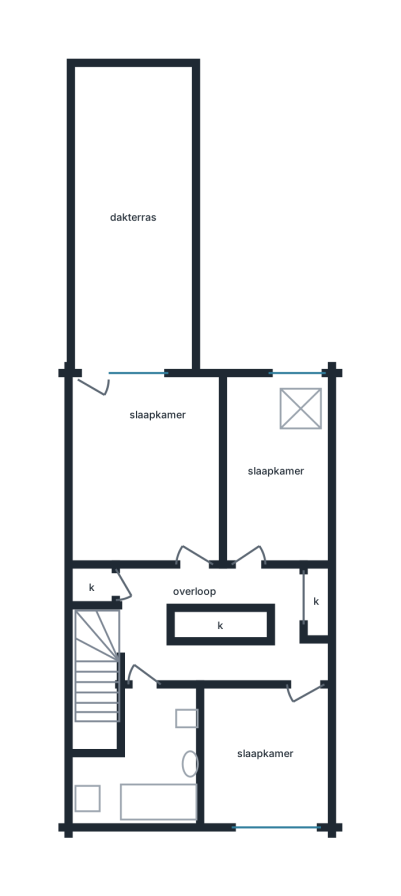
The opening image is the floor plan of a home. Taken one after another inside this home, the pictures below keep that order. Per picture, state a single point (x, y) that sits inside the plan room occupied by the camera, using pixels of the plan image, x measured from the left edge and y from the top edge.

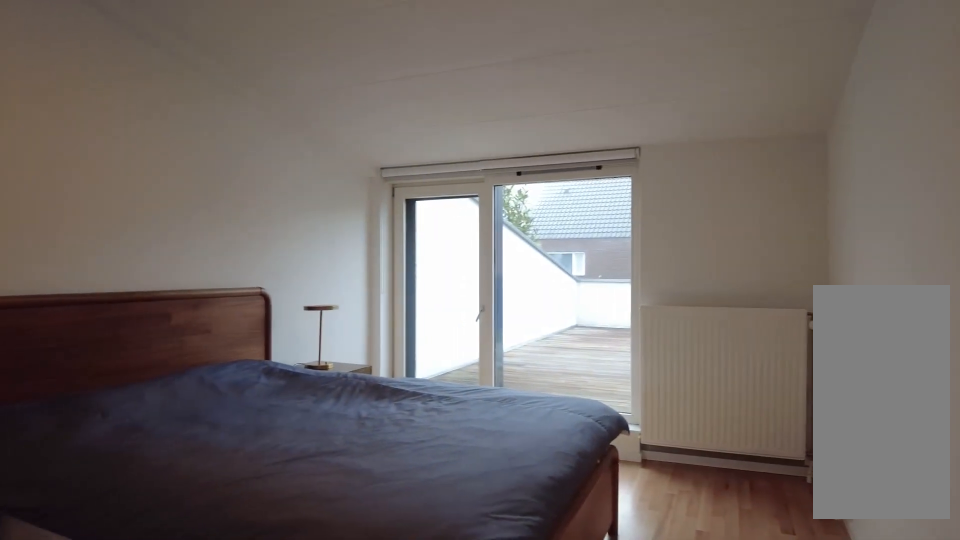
(126, 461)
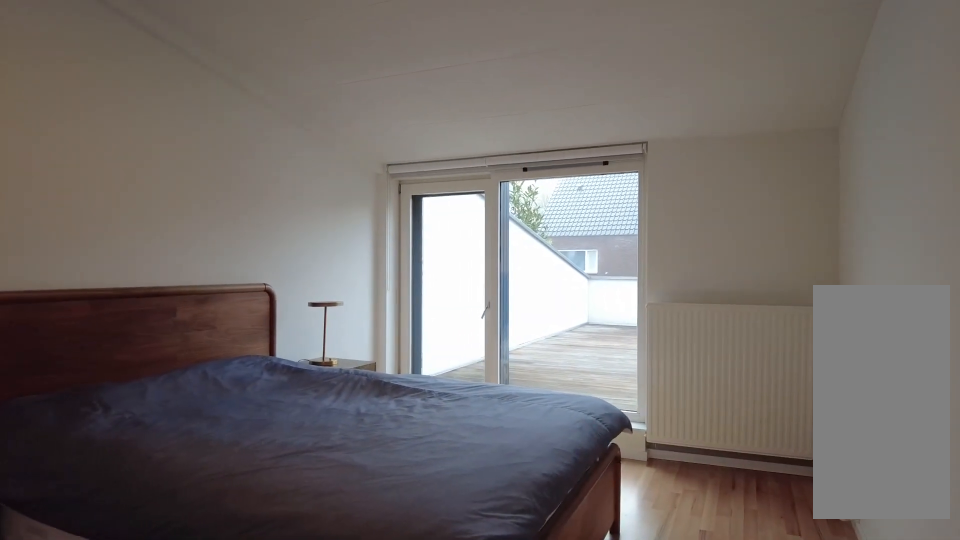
(126, 461)
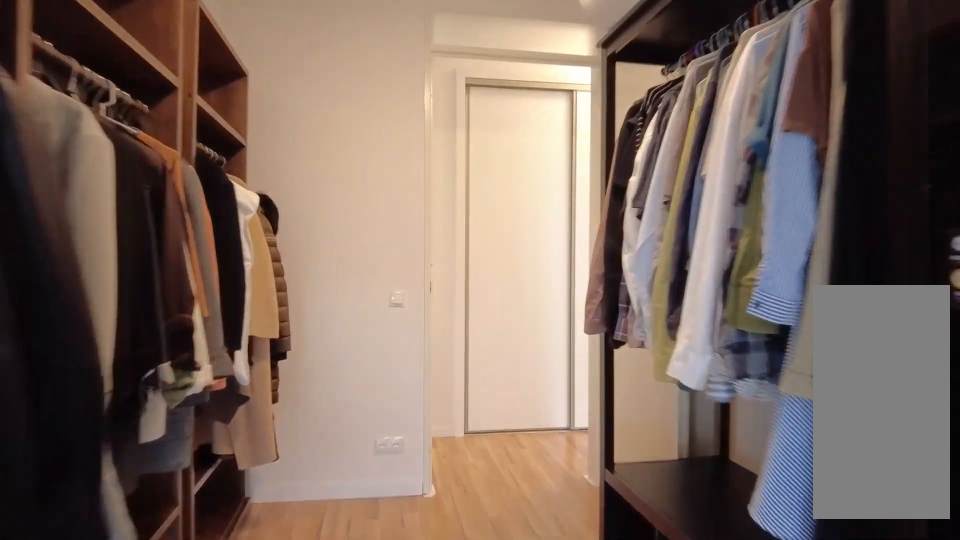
(277, 471)
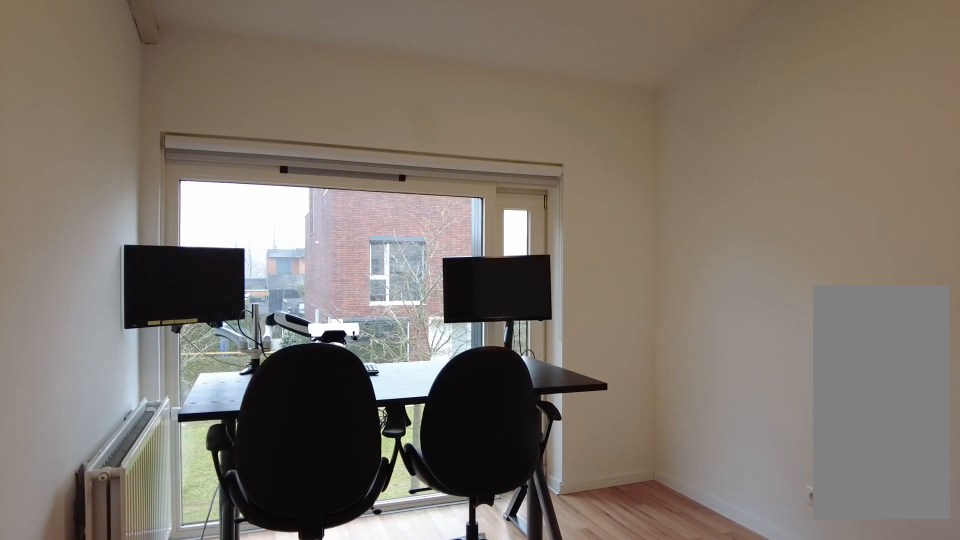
(262, 762)
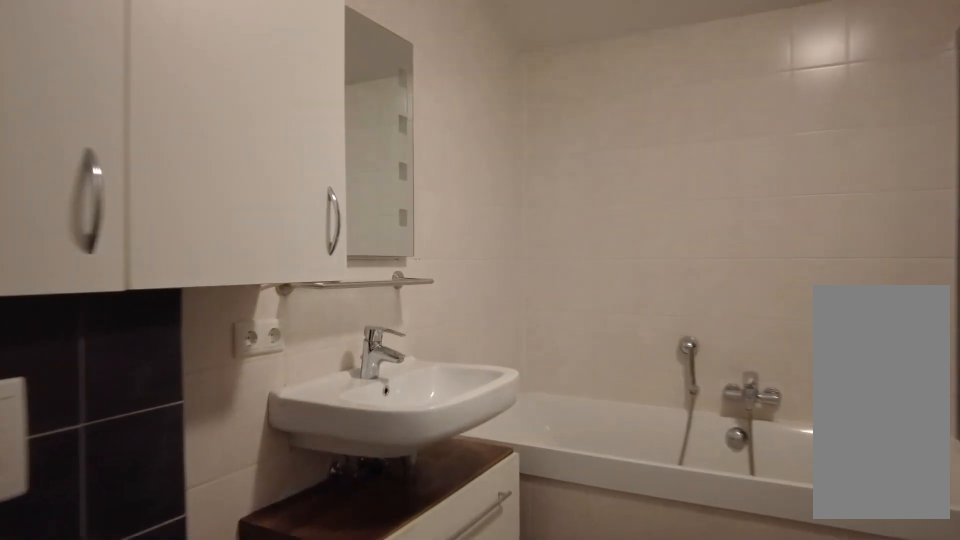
(145, 755)
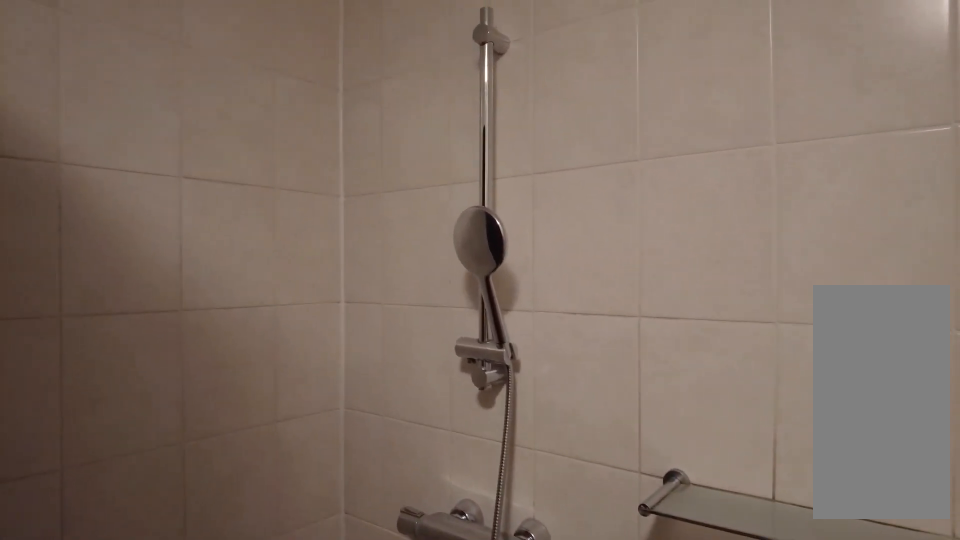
(145, 755)
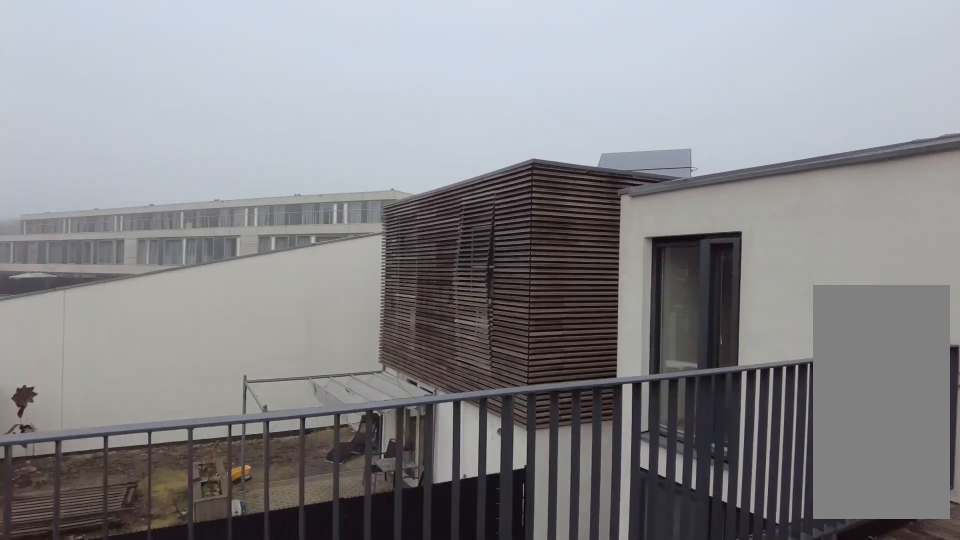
(134, 212)
